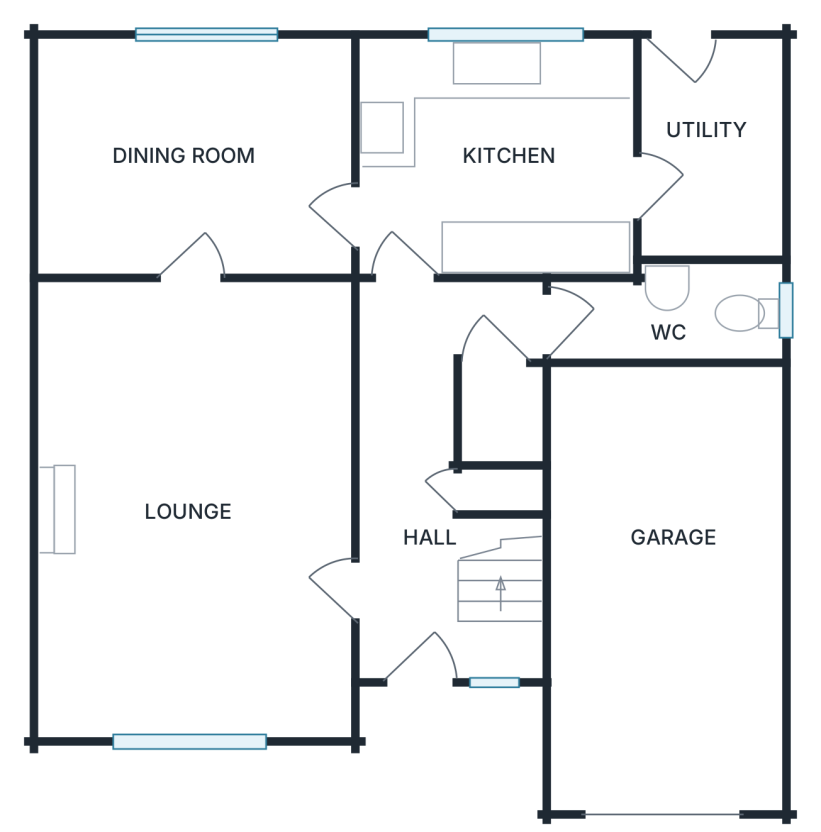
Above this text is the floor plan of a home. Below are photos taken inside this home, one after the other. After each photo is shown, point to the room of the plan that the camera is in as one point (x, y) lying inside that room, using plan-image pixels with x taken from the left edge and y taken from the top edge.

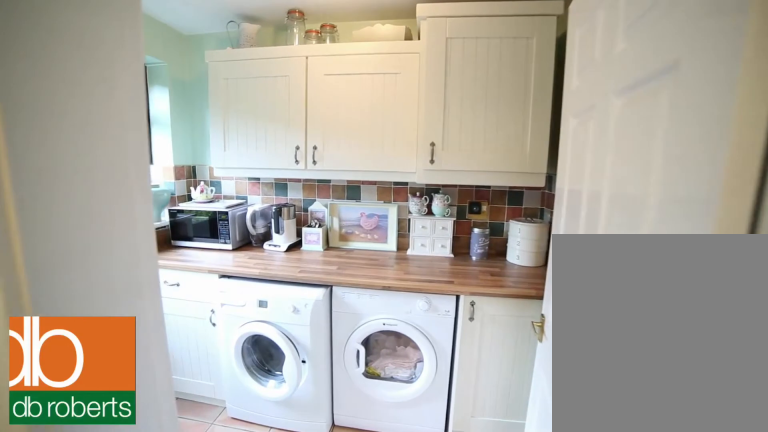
(715, 151)
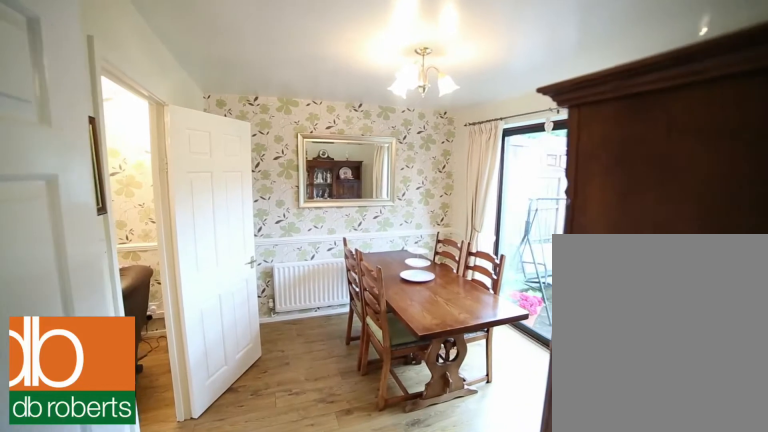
(197, 151)
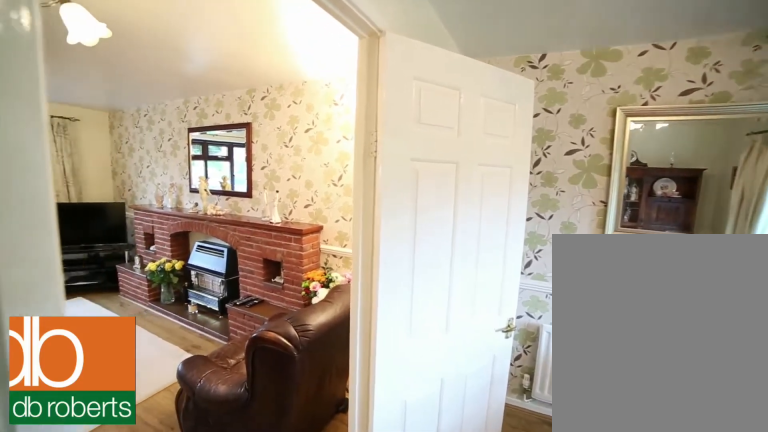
(197, 151)
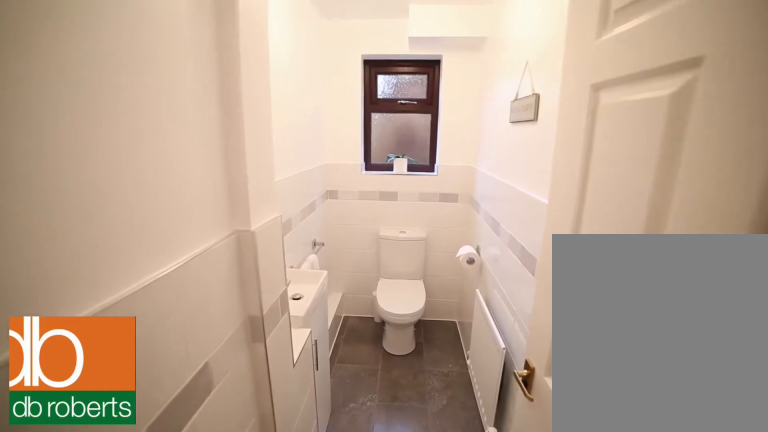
(680, 314)
